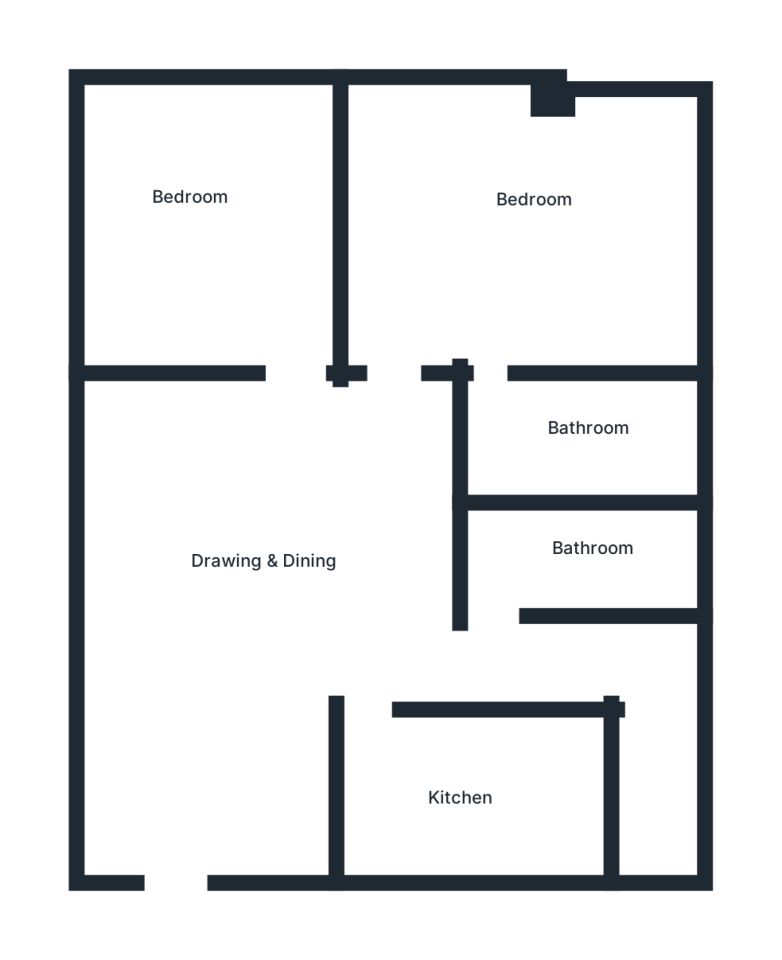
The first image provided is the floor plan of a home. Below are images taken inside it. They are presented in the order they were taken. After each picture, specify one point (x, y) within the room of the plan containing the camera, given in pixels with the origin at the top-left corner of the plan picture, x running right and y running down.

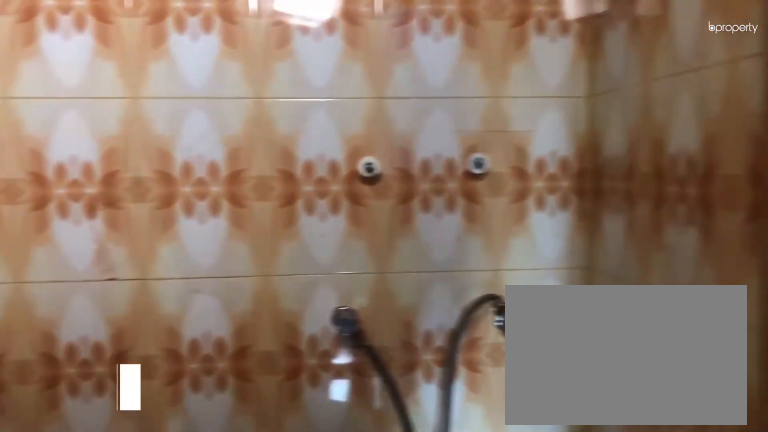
(581, 430)
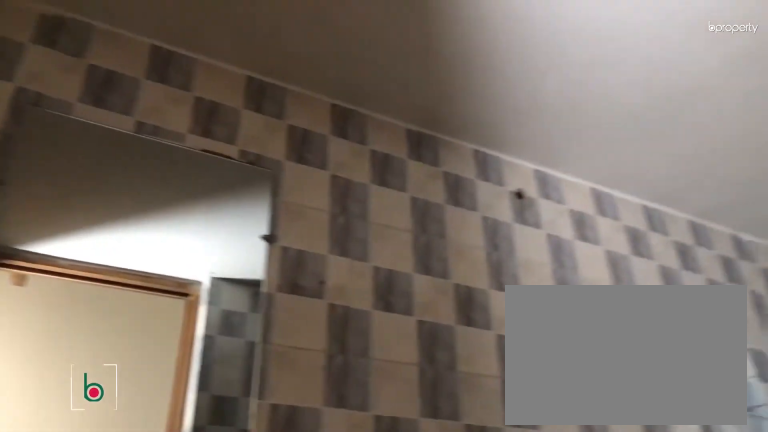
(548, 563)
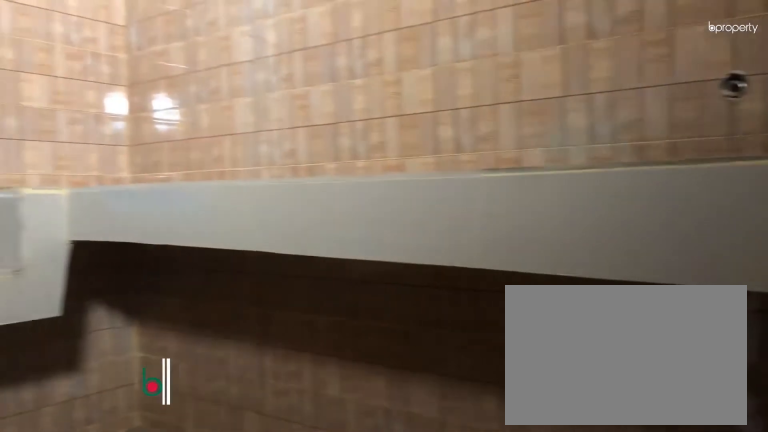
(476, 791)
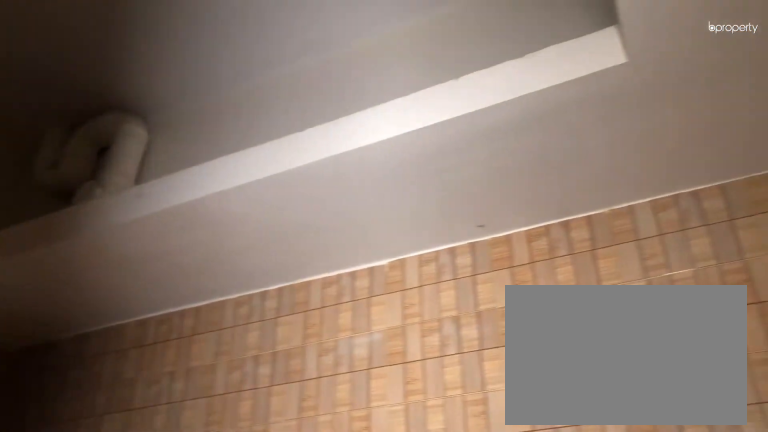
(475, 792)
